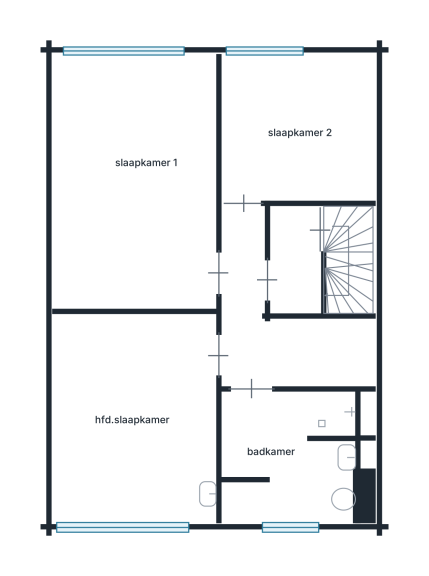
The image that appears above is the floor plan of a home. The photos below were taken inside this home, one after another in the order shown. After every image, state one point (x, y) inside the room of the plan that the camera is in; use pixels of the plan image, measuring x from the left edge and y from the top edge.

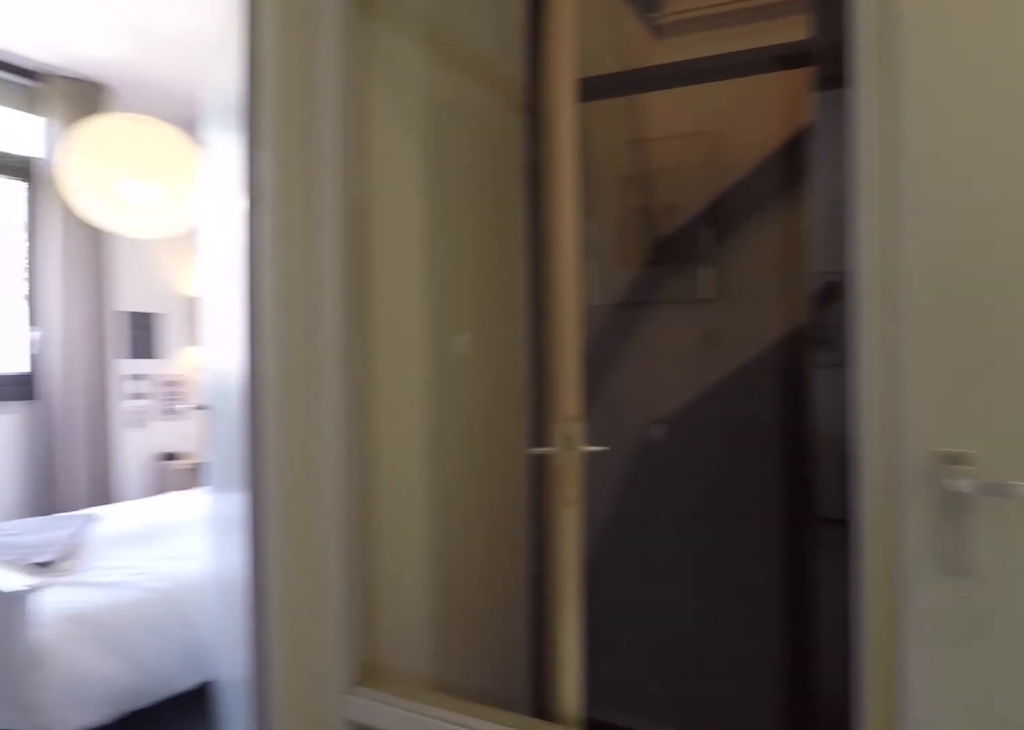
(280, 324)
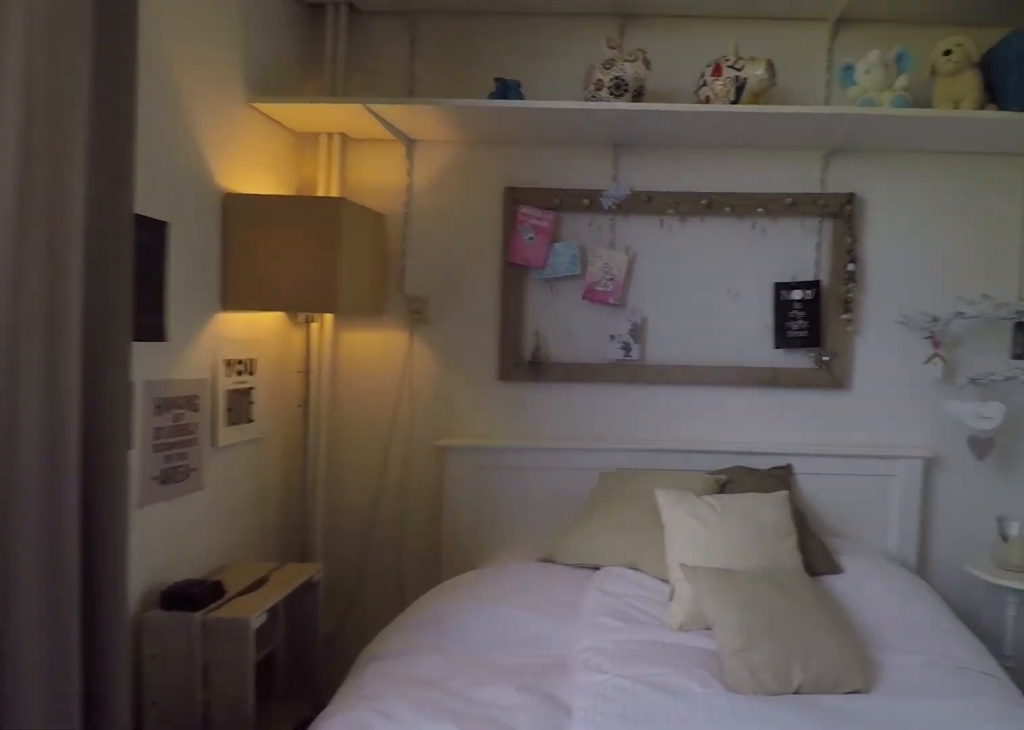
(297, 128)
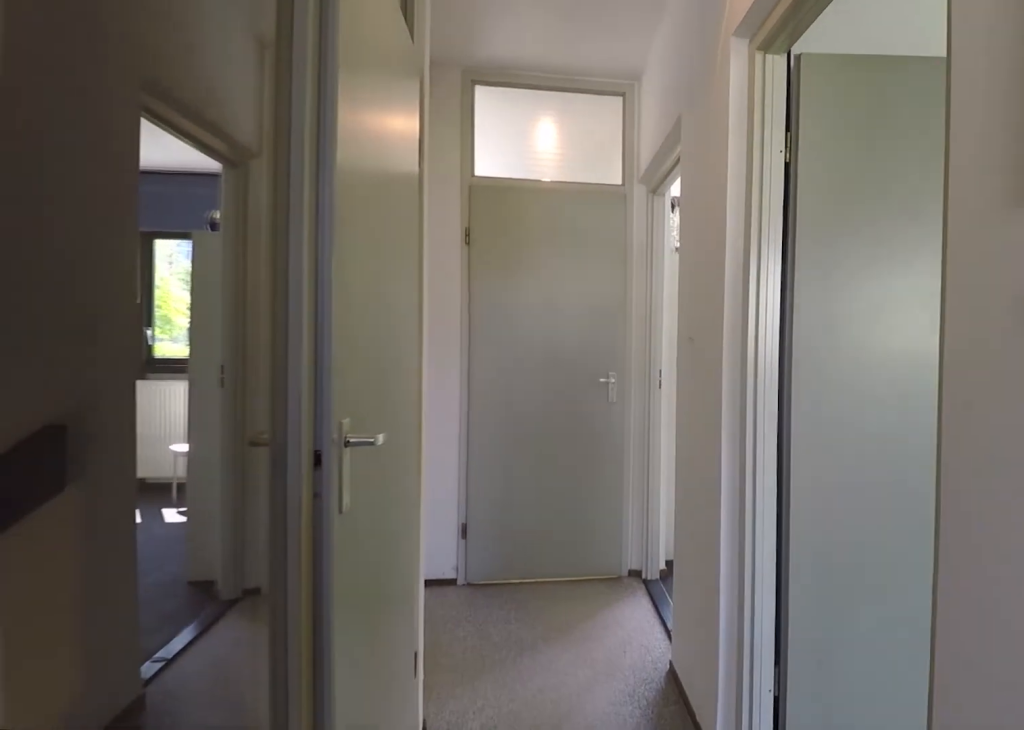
(280, 324)
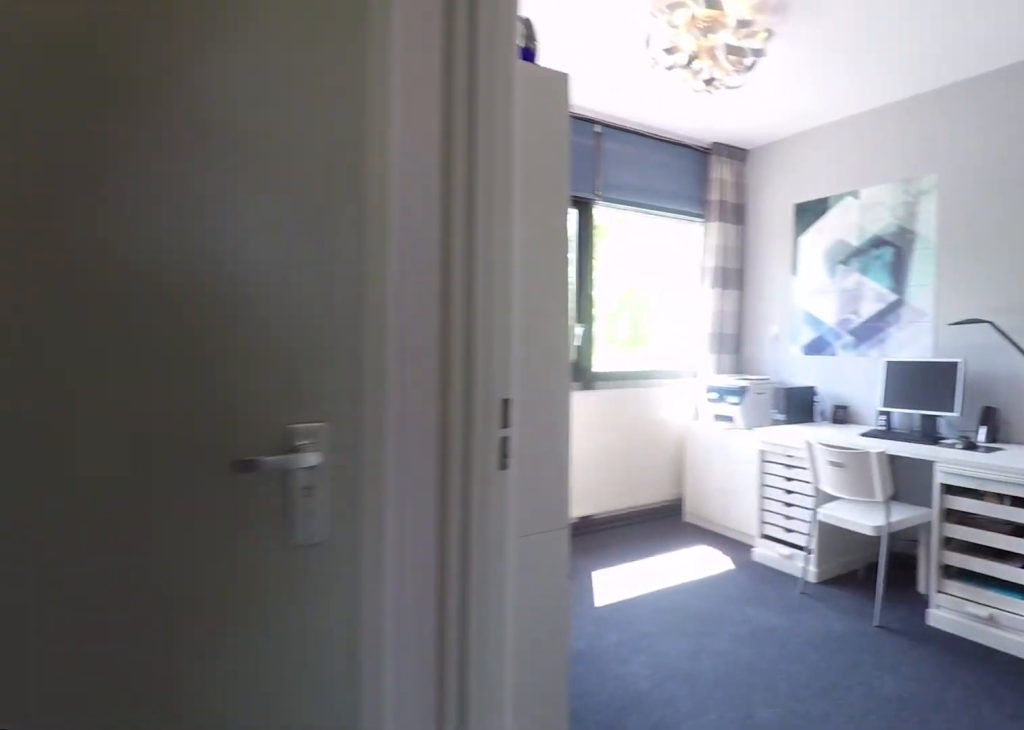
(280, 324)
